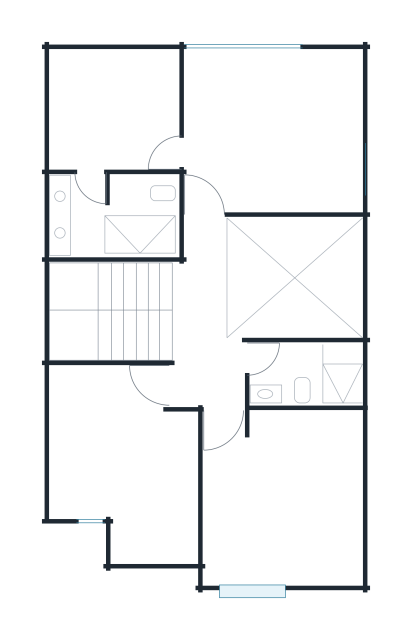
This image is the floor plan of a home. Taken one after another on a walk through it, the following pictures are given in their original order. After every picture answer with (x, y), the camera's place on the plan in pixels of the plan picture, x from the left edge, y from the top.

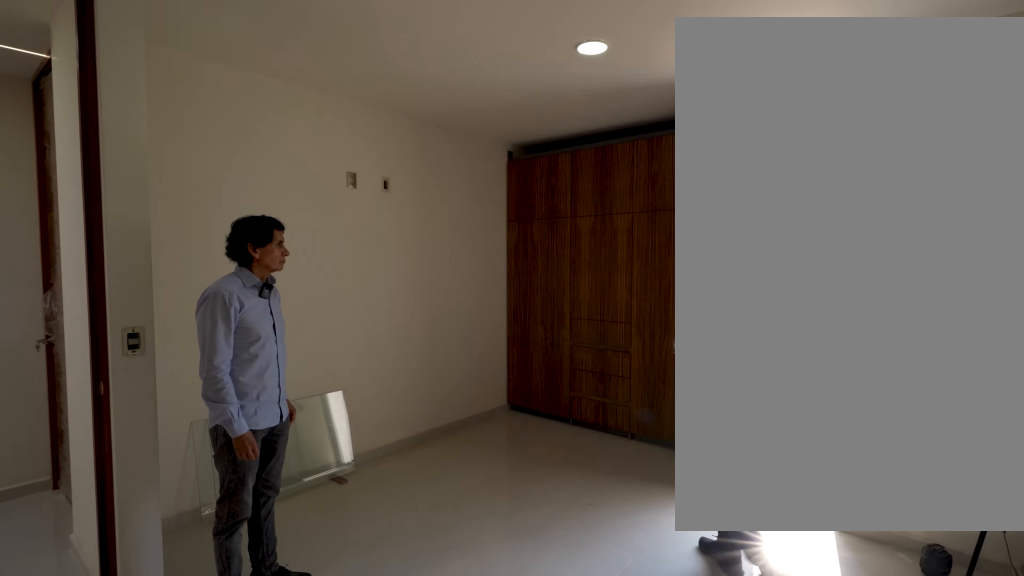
(75, 384)
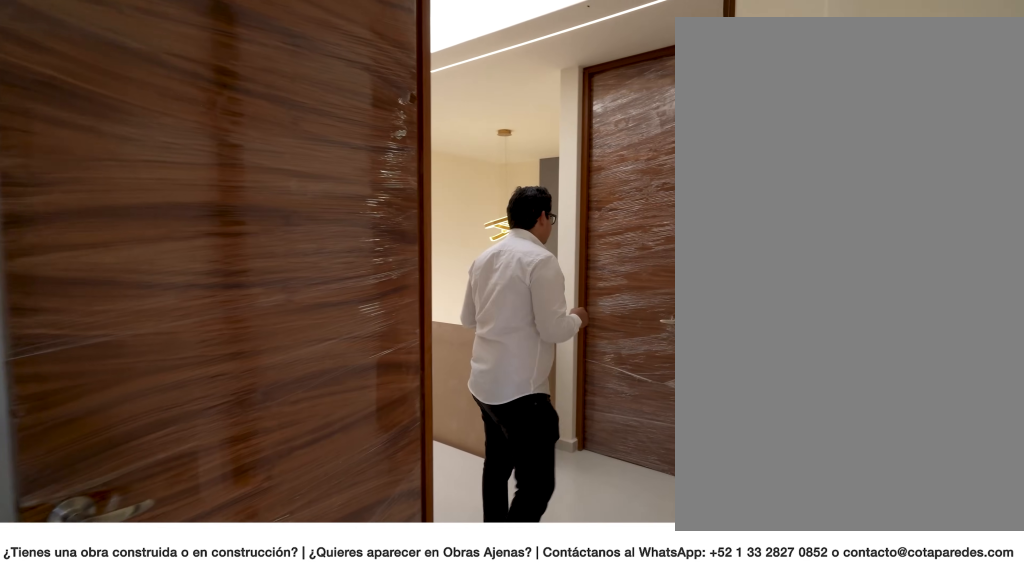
(156, 405)
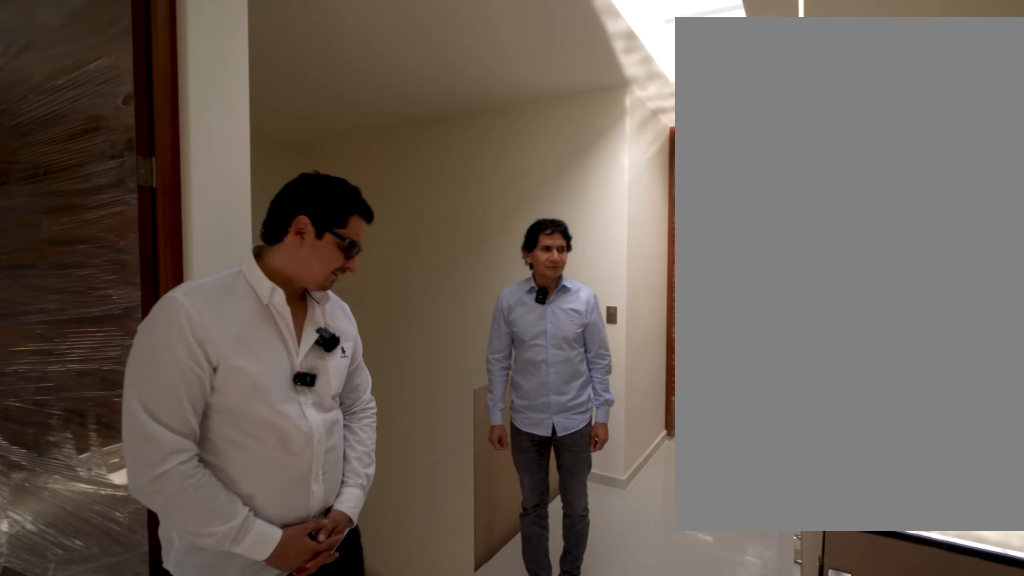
(223, 422)
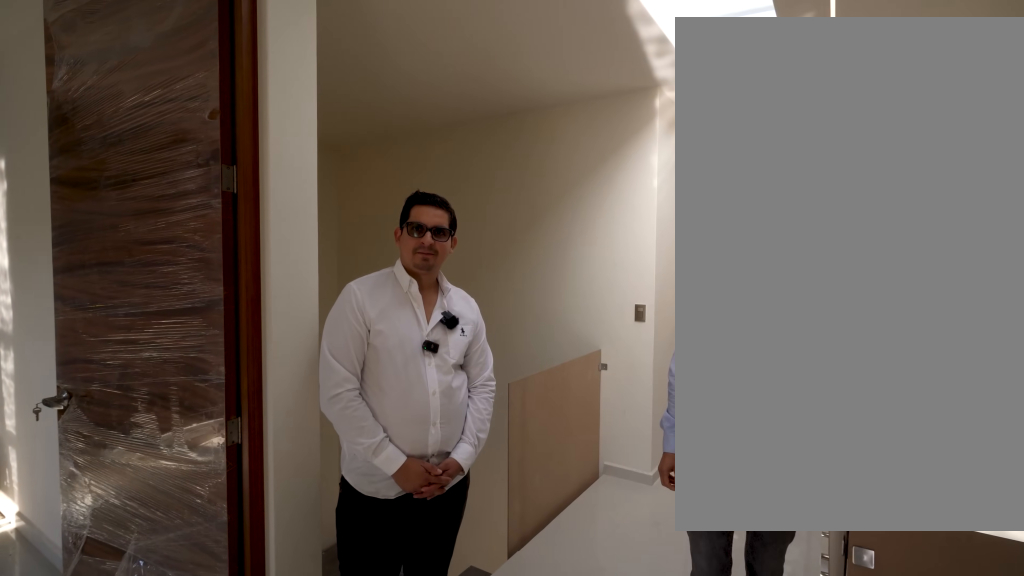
(223, 422)
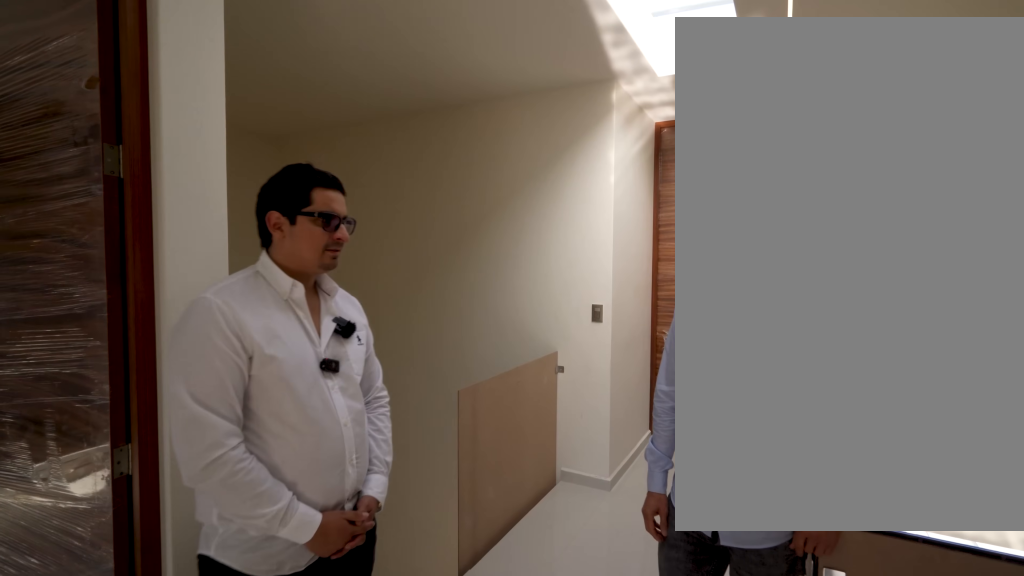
(223, 422)
